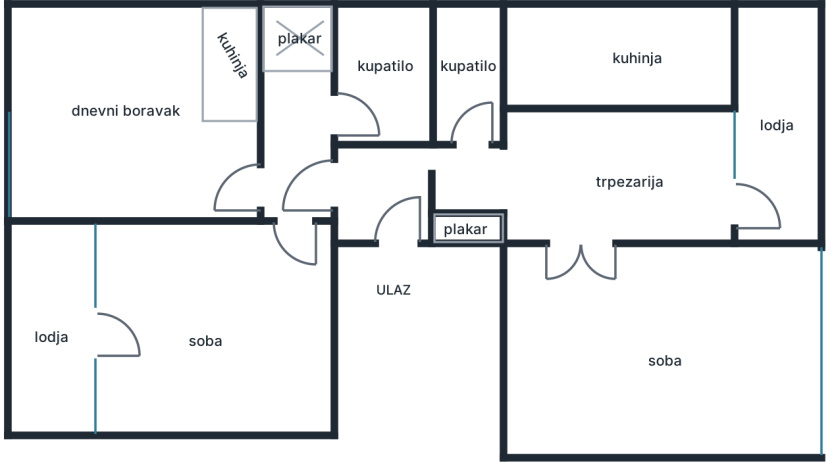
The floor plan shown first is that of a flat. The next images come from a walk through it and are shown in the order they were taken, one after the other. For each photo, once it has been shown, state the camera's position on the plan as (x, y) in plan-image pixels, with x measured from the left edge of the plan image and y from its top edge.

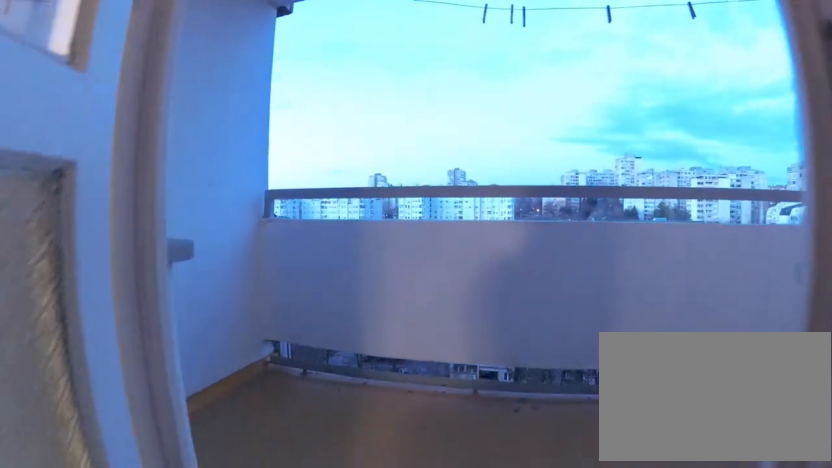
(133, 355)
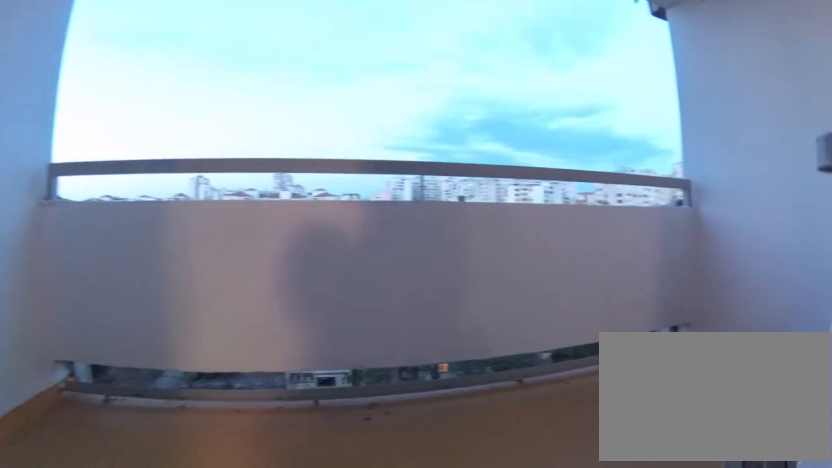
(104, 354)
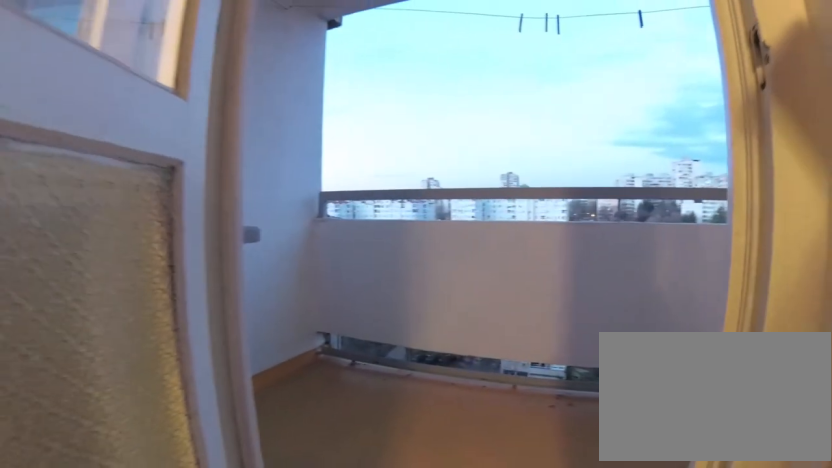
(116, 350)
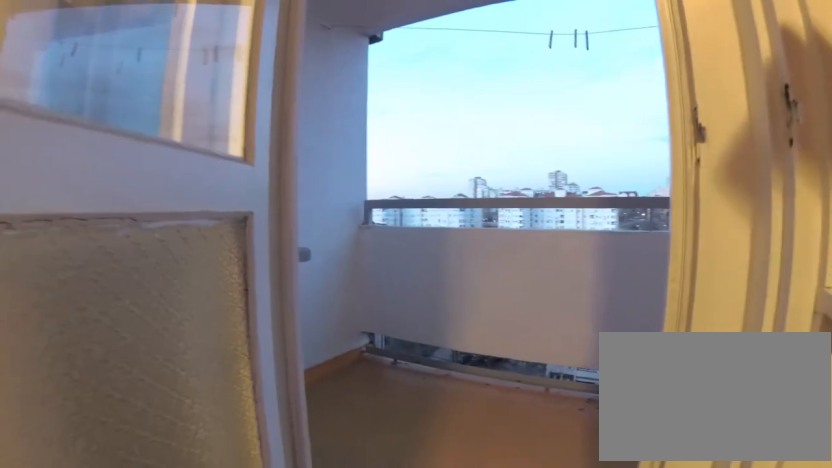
(121, 349)
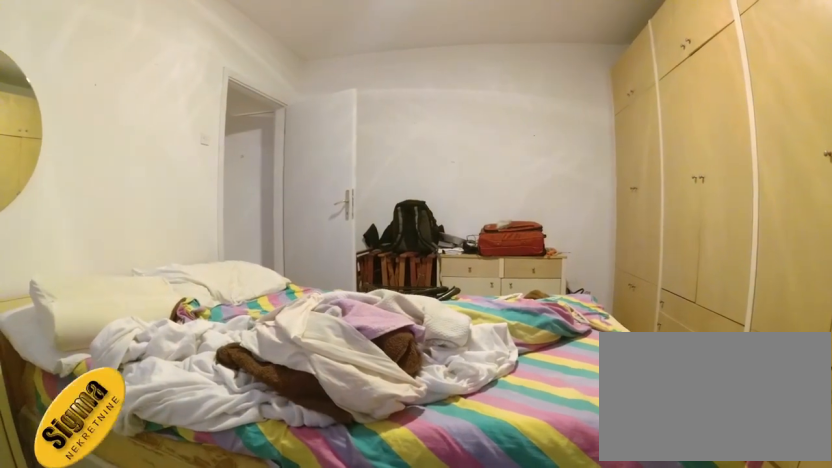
(97, 357)
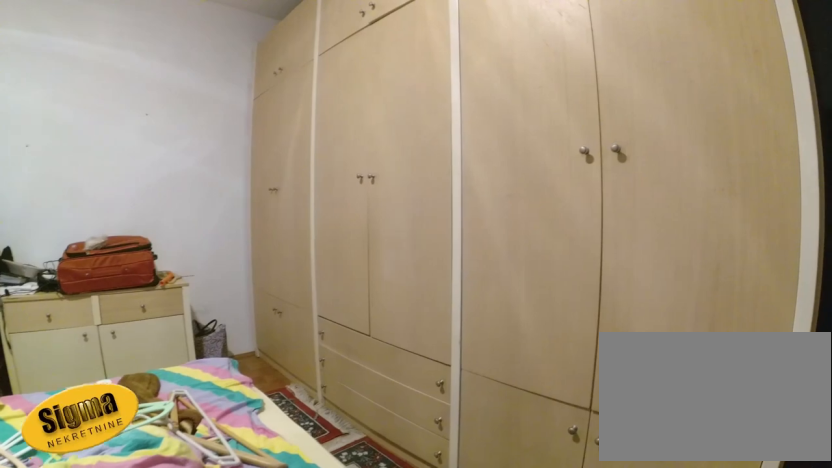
(130, 356)
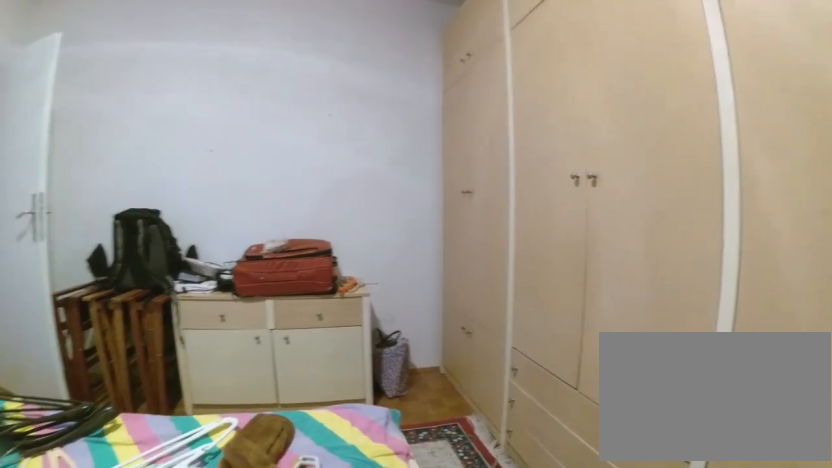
(159, 356)
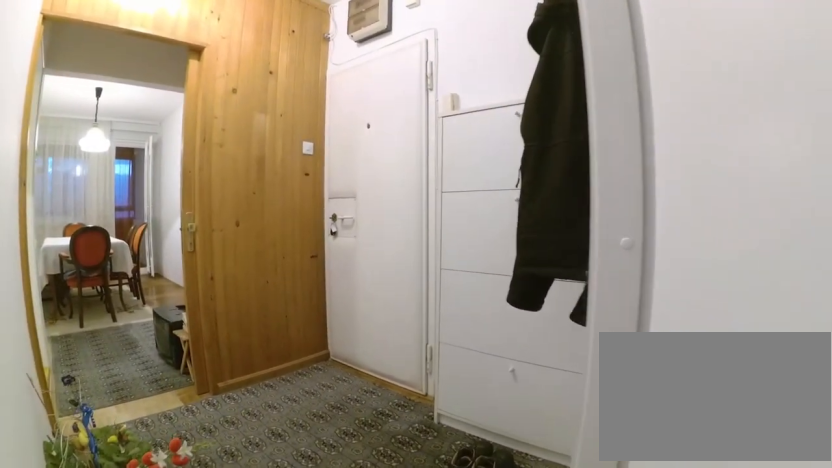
(310, 188)
